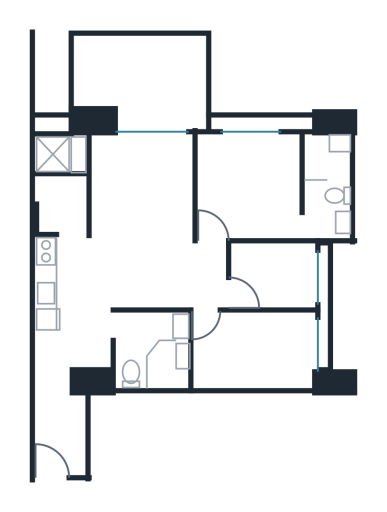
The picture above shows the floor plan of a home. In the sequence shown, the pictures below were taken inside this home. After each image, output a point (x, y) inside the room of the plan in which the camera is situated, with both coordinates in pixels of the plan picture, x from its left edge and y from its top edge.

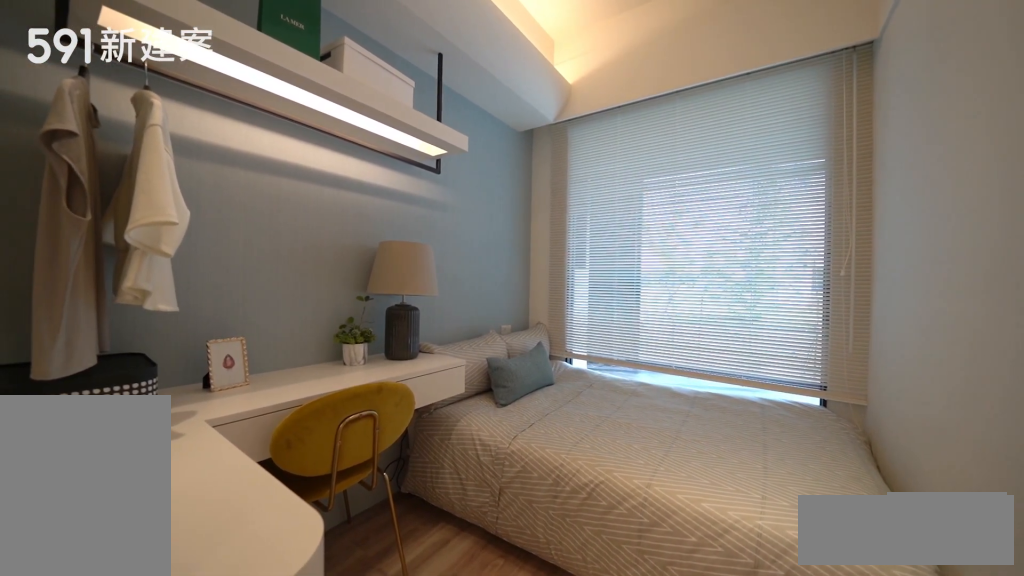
(270, 274)
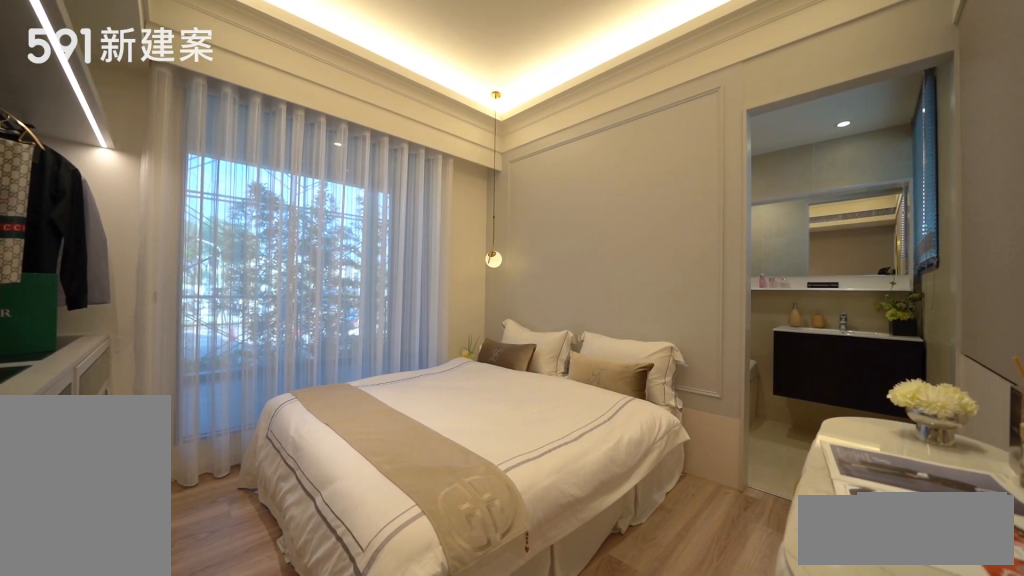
(250, 186)
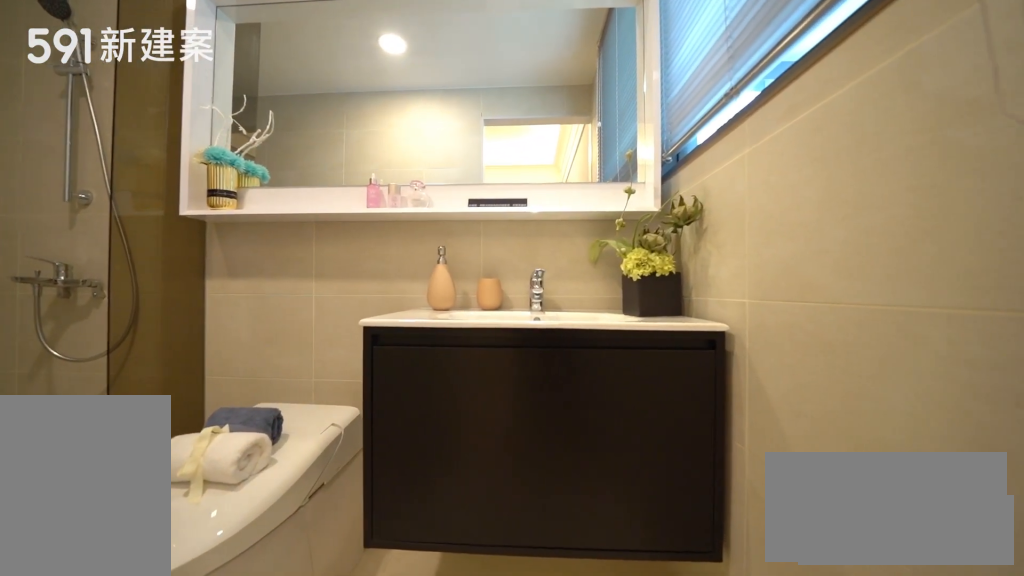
(325, 183)
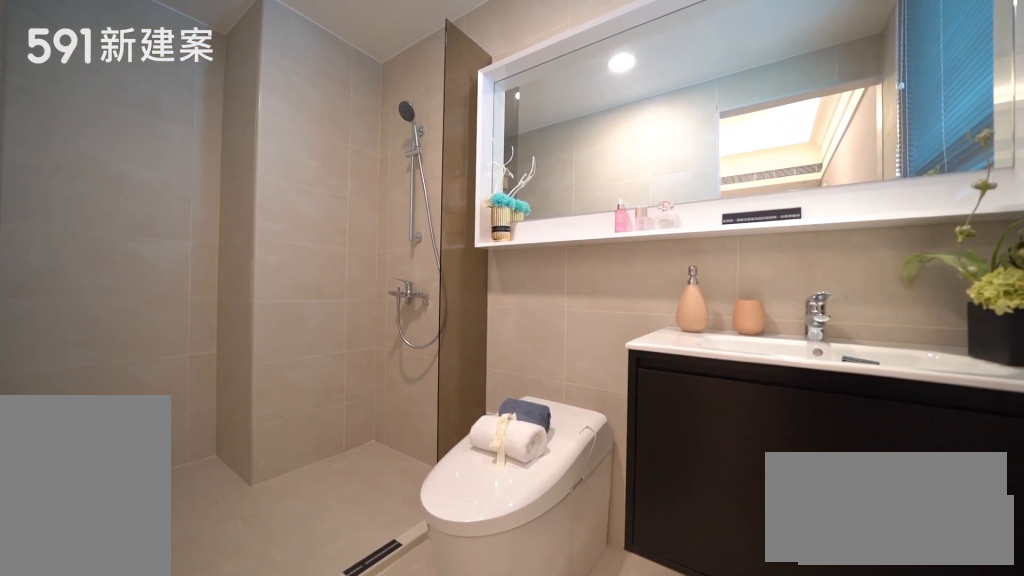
(325, 183)
